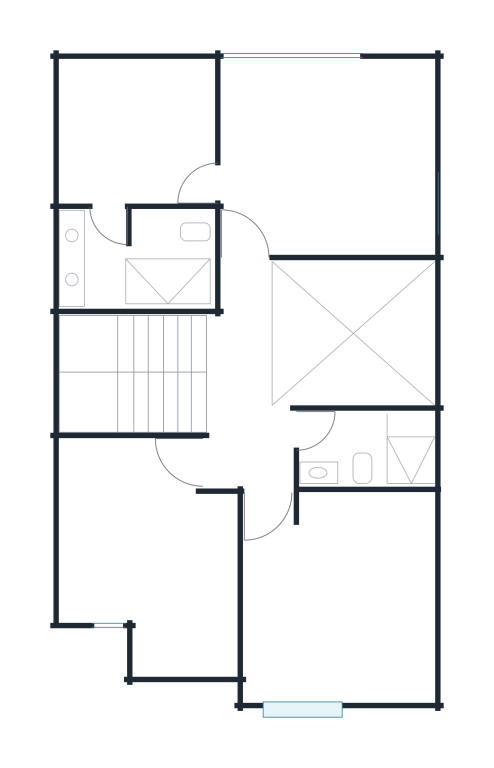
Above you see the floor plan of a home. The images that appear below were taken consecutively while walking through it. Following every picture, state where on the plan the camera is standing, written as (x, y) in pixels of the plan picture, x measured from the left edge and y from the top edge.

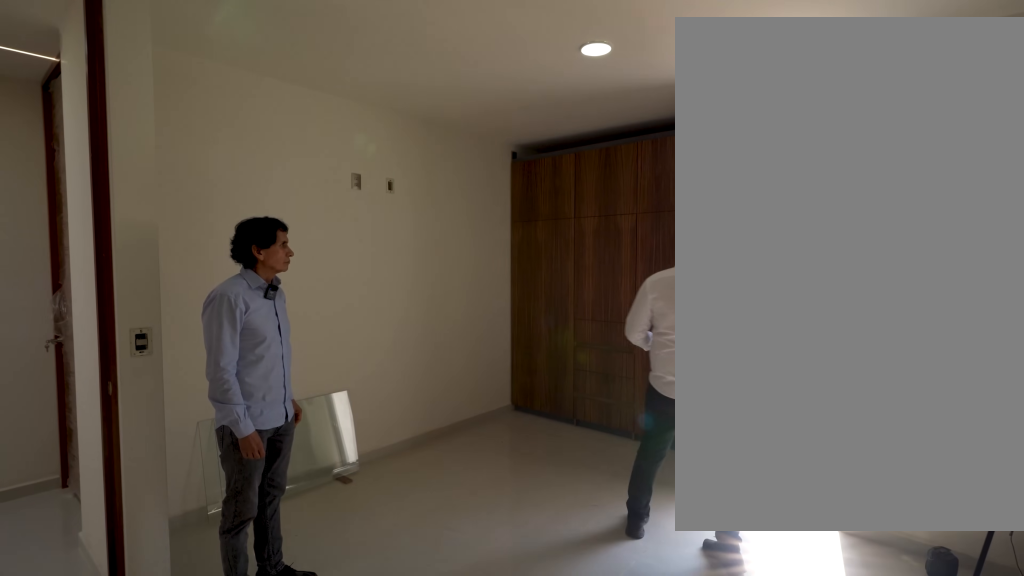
(90, 461)
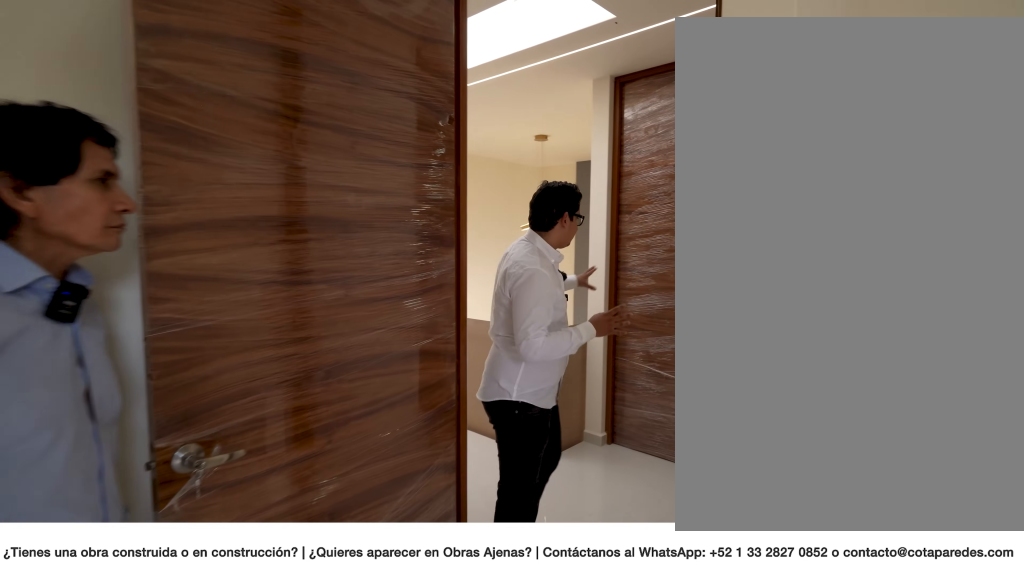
(182, 488)
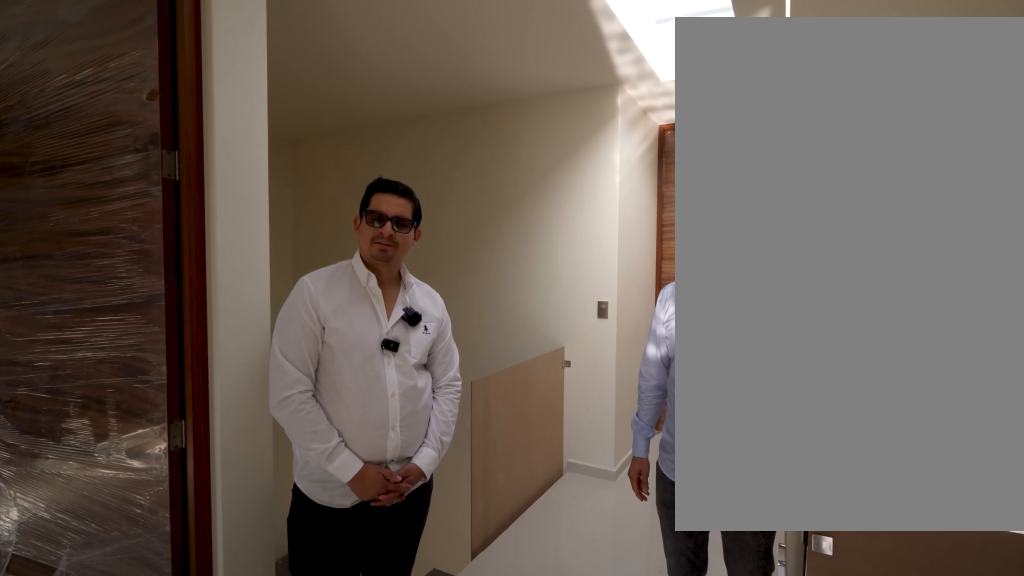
(268, 506)
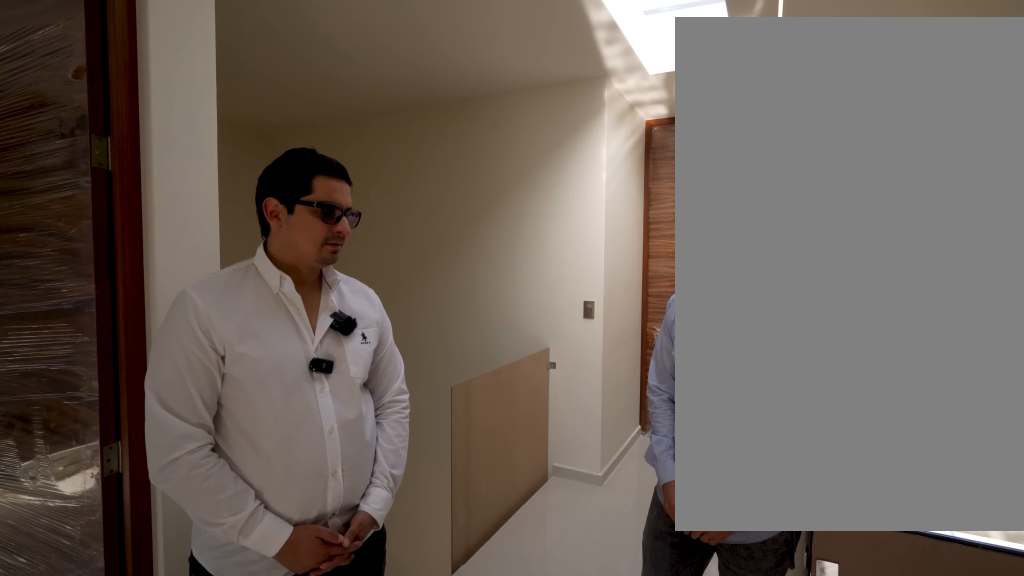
(268, 506)
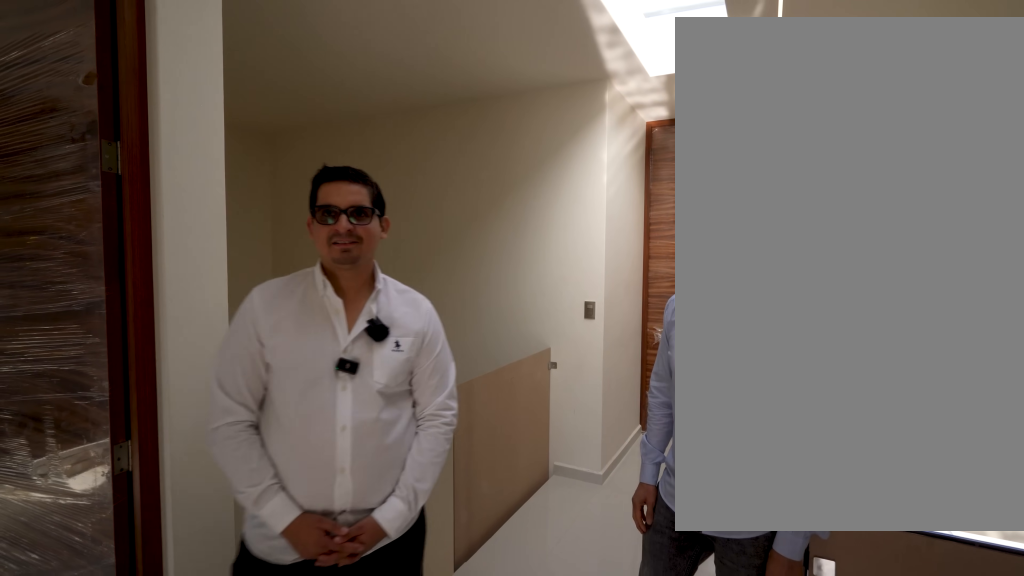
(268, 506)
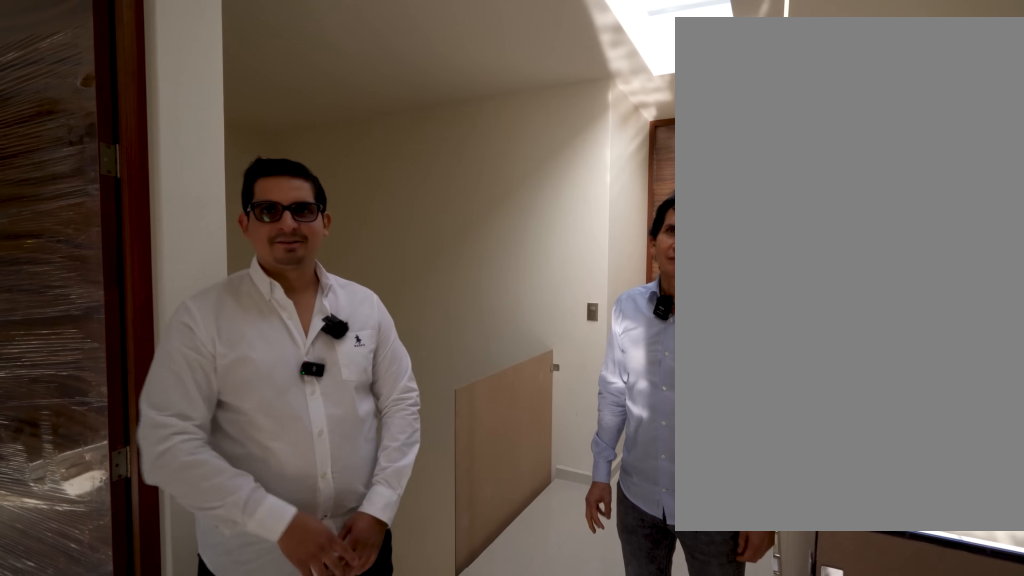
(267, 506)
